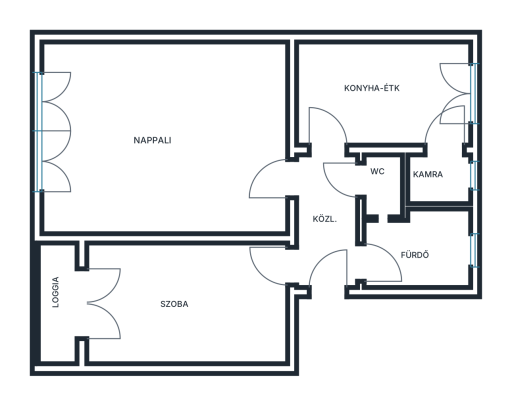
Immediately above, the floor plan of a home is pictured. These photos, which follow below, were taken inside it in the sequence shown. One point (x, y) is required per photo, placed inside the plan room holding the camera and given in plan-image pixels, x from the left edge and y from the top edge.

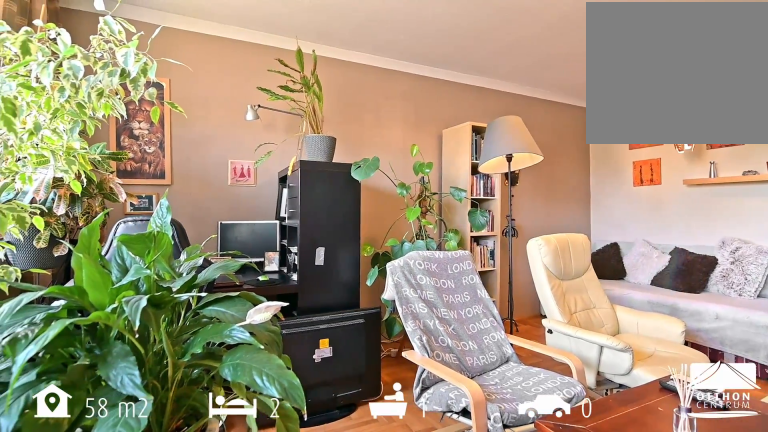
(166, 137)
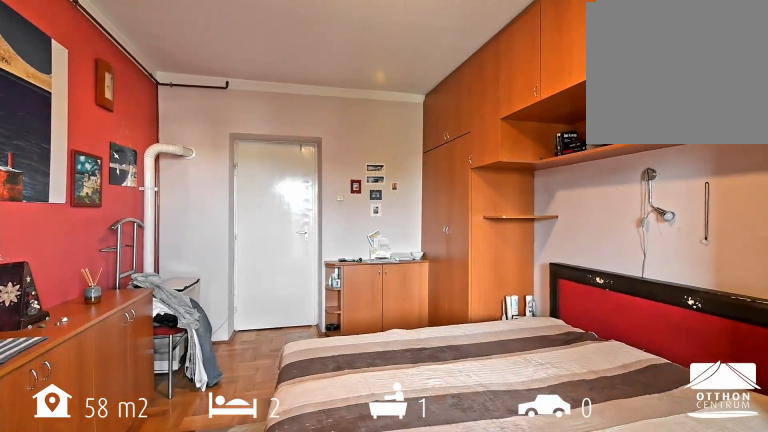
(188, 304)
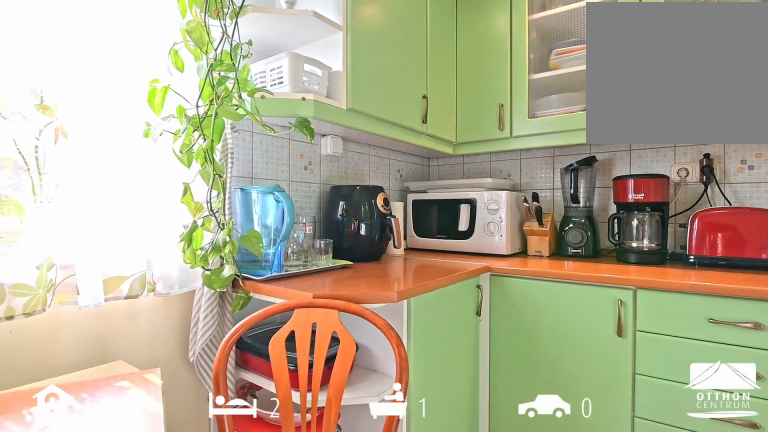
(384, 93)
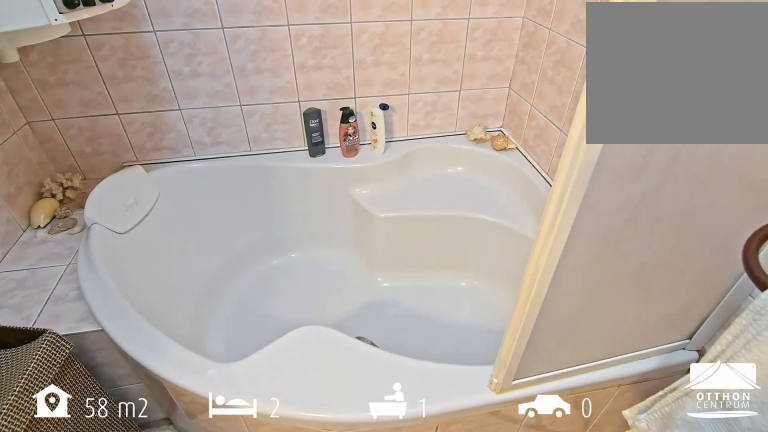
(419, 252)
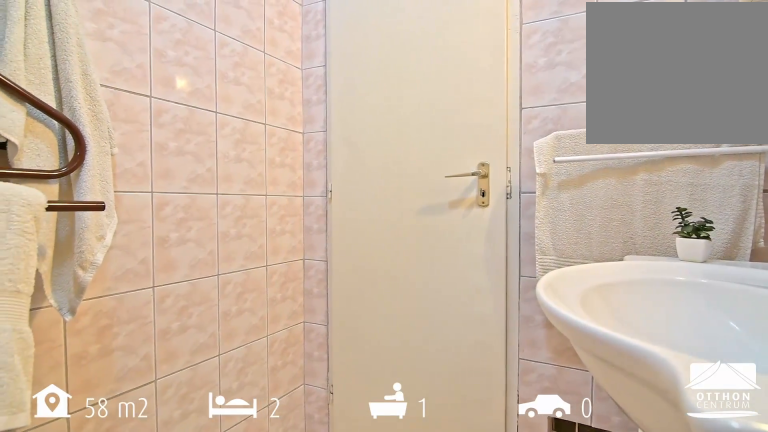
(420, 252)
